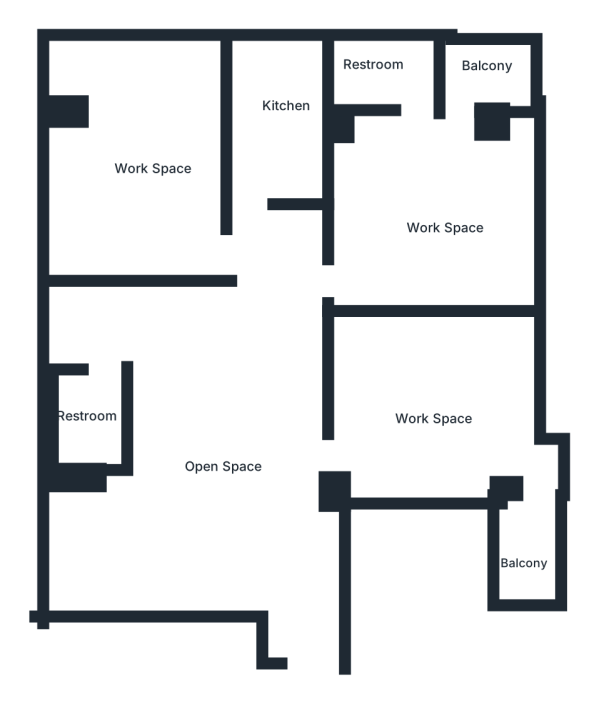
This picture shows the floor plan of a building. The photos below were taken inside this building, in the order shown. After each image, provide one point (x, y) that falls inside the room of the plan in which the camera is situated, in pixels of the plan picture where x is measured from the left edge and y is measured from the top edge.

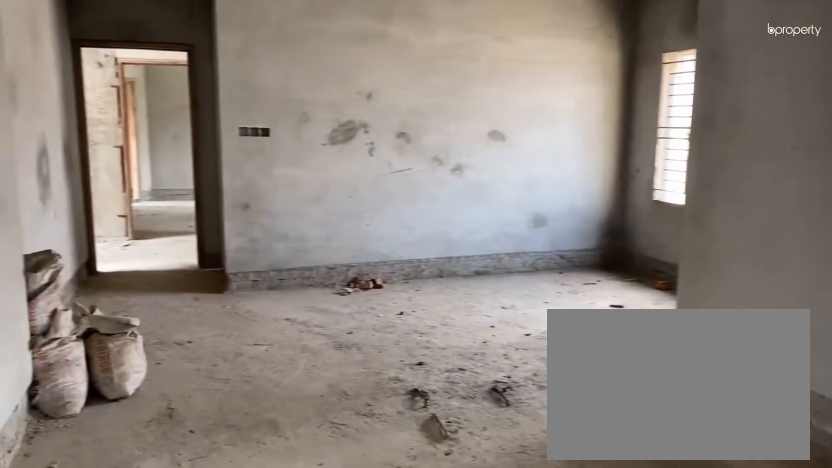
(257, 441)
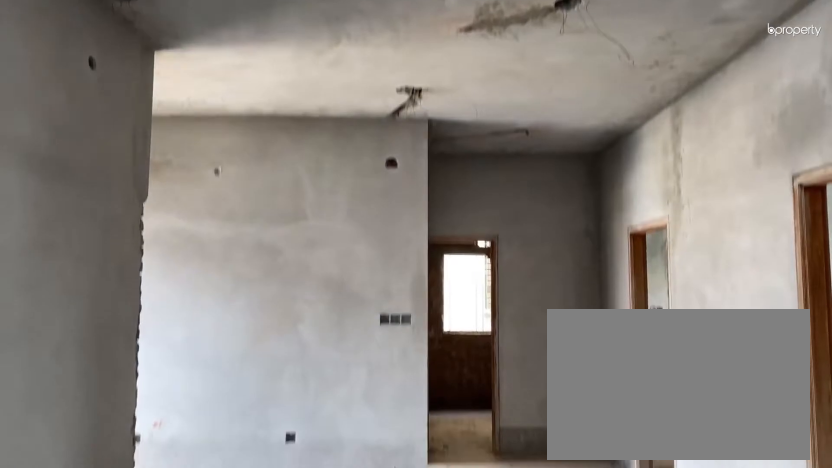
(257, 441)
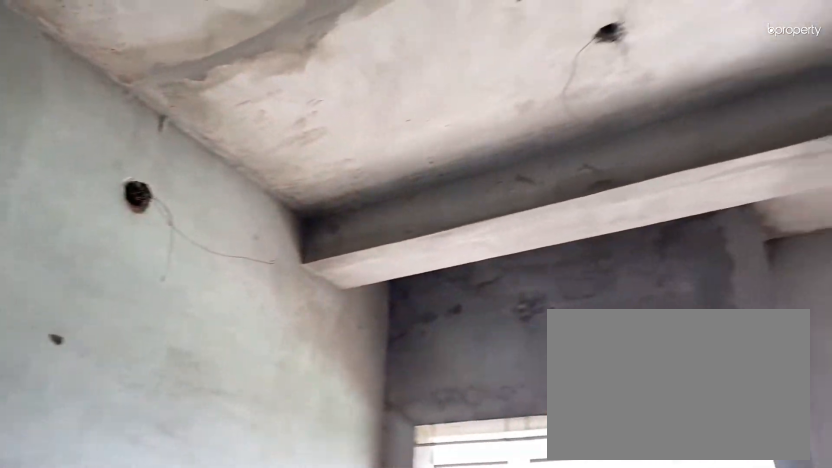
(444, 438)
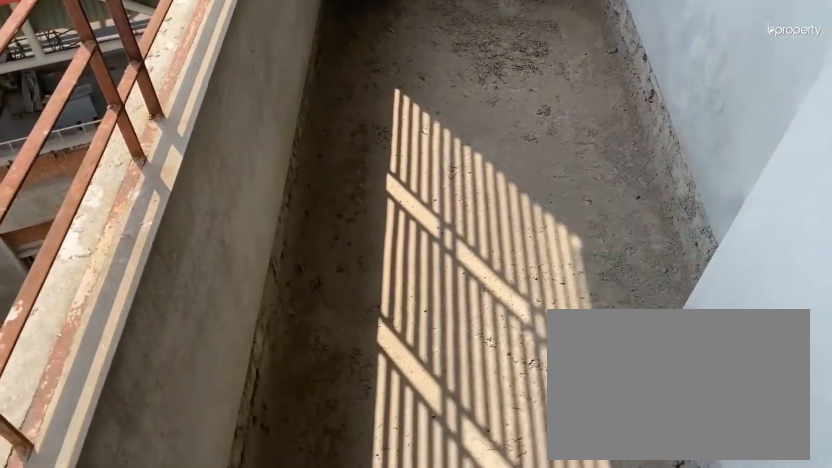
(530, 546)
